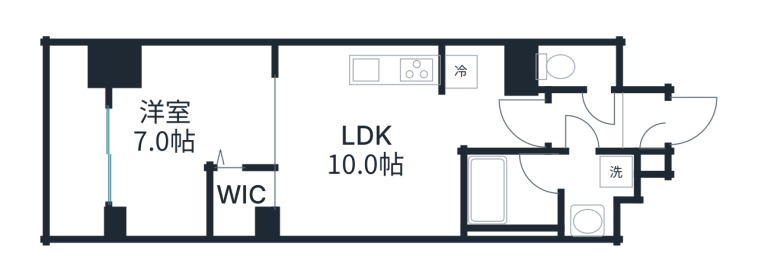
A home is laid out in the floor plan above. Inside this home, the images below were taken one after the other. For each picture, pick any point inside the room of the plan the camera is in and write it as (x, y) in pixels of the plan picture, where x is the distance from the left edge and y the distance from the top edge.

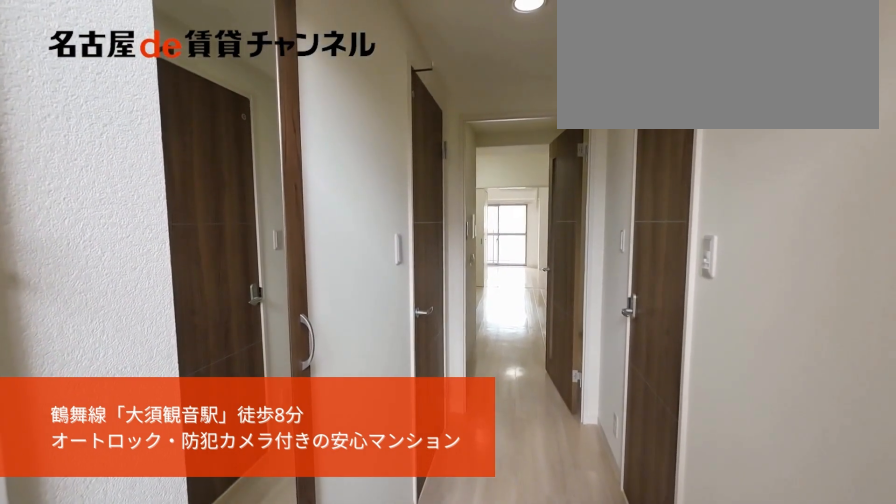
(644, 128)
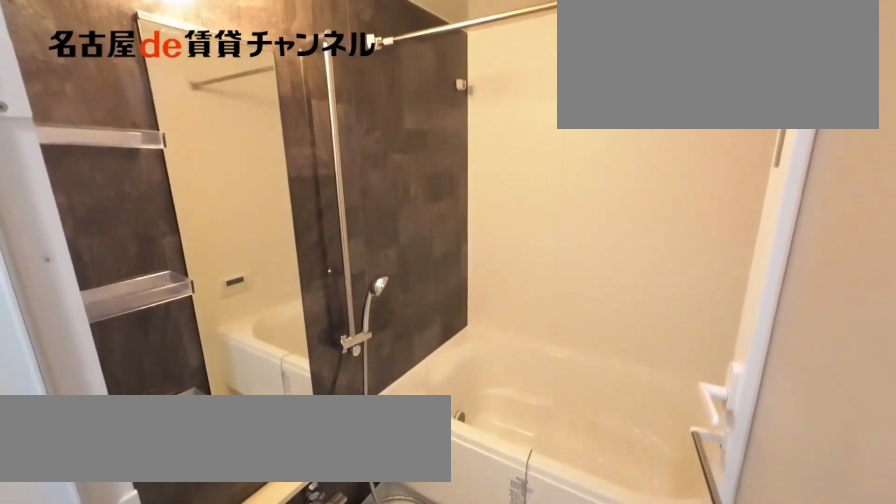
(545, 193)
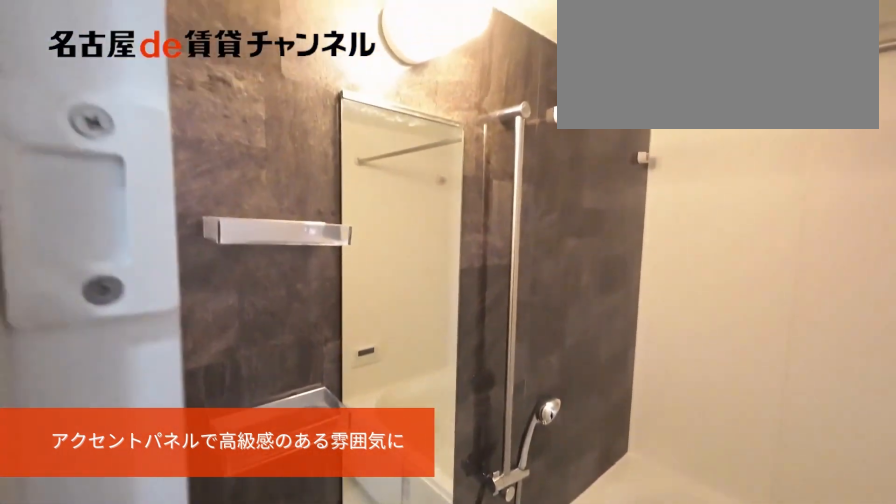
(545, 193)
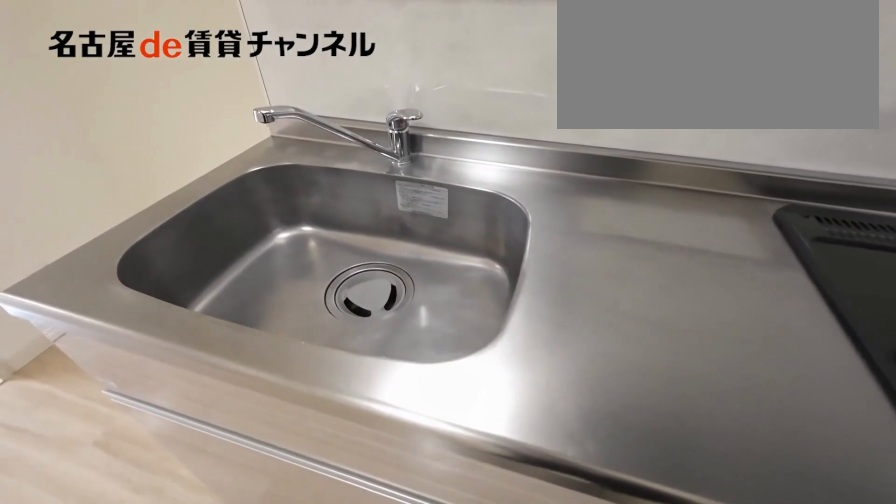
(368, 140)
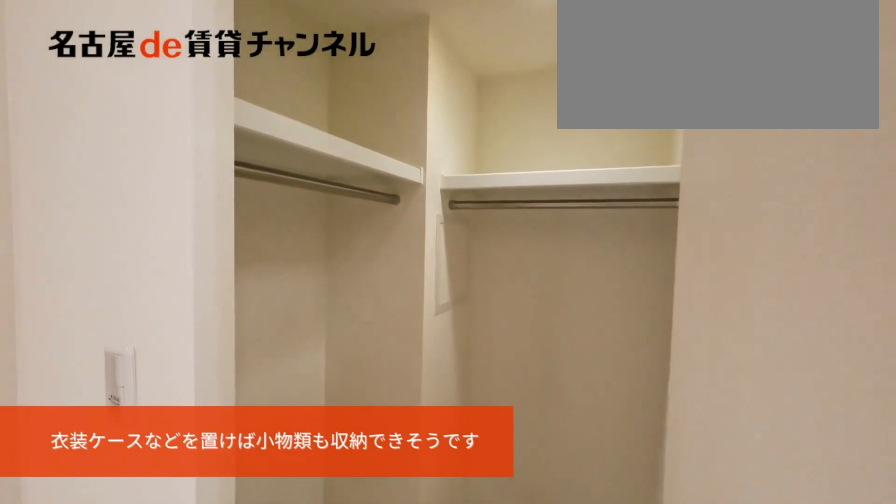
(190, 140)
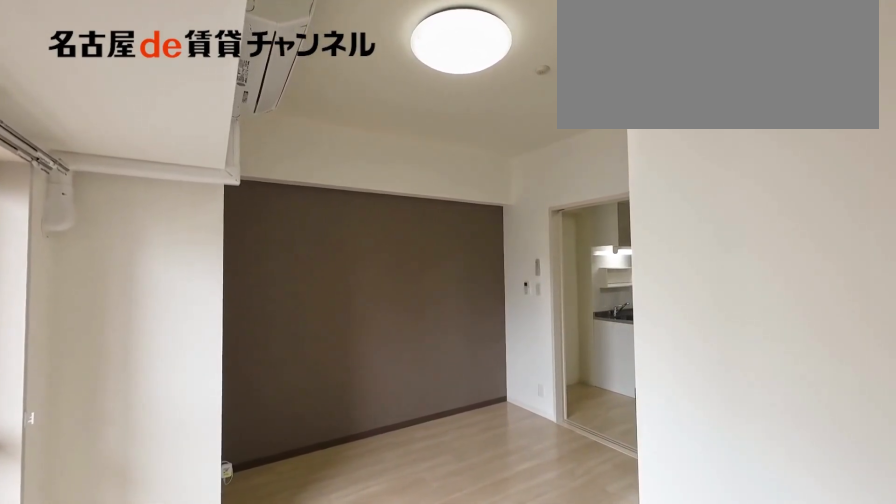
(190, 140)
